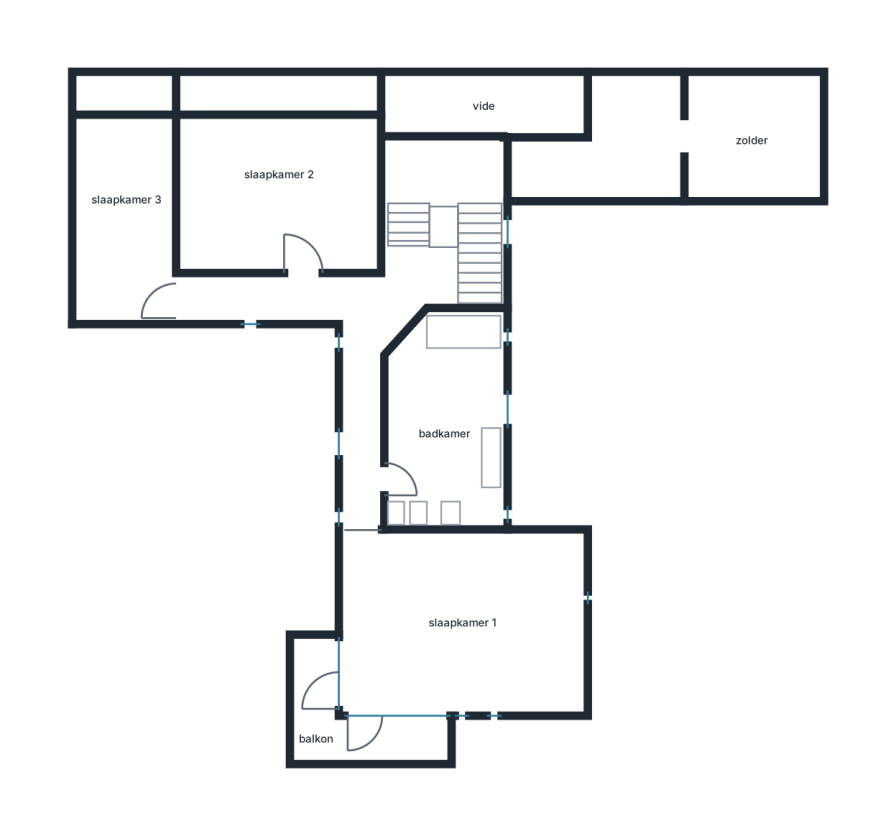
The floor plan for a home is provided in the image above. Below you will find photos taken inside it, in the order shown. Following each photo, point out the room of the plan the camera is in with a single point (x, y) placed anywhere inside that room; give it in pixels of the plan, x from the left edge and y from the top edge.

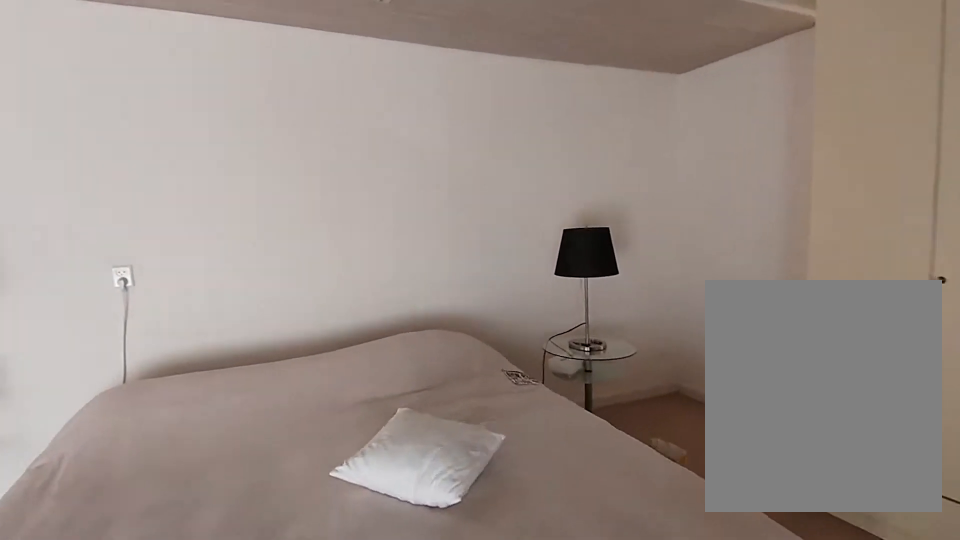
(462, 622)
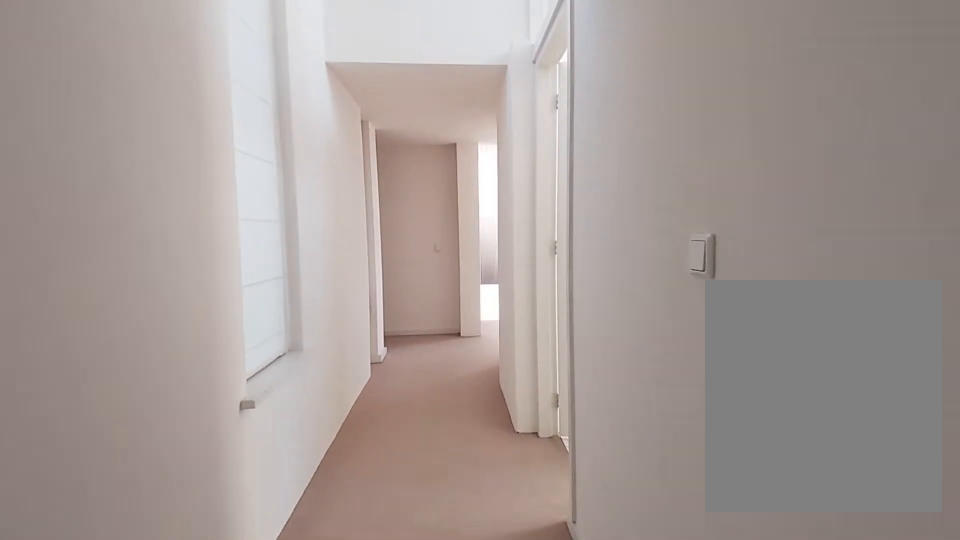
(373, 289)
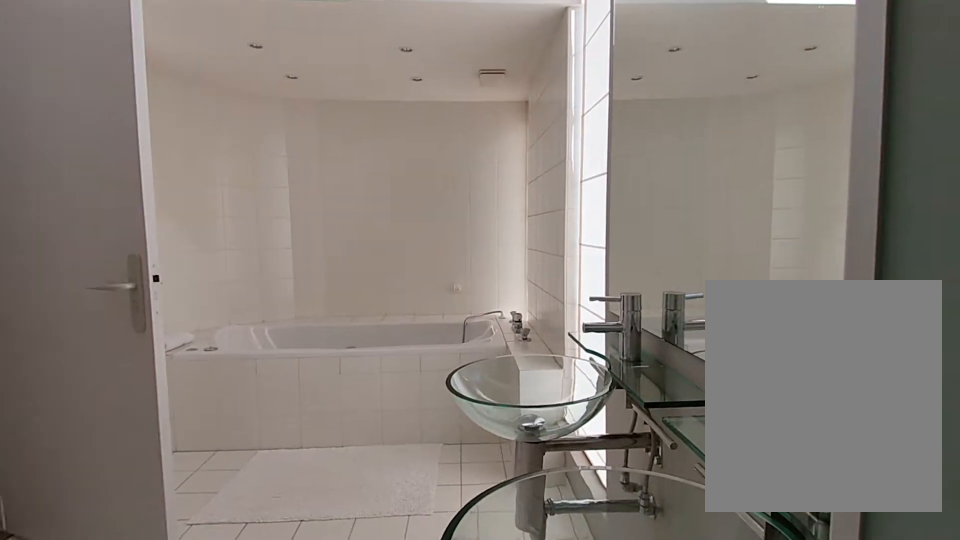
(445, 425)
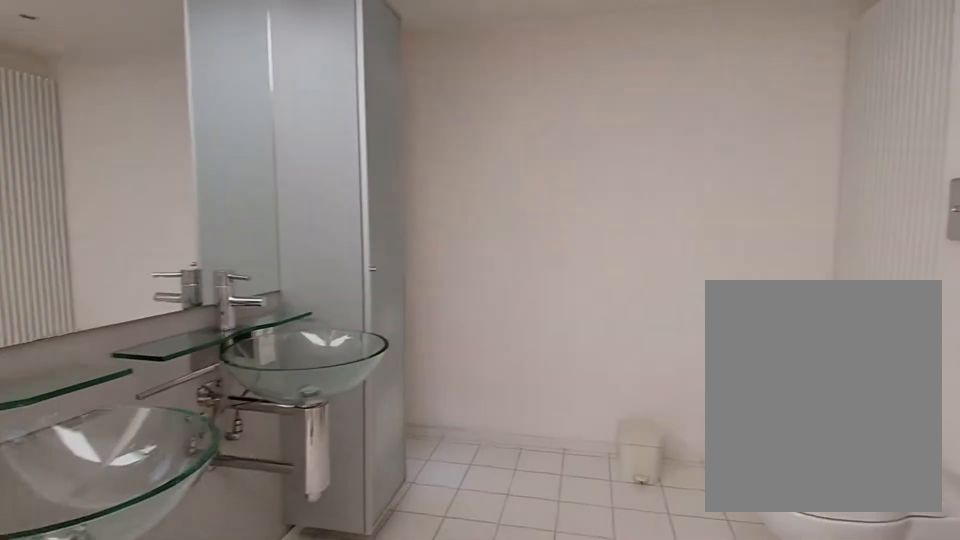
(445, 425)
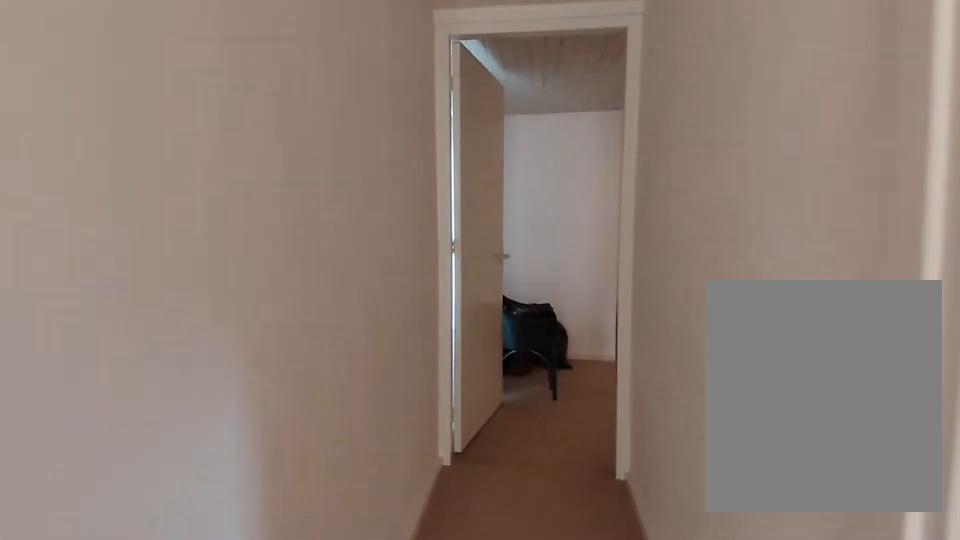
(373, 289)
